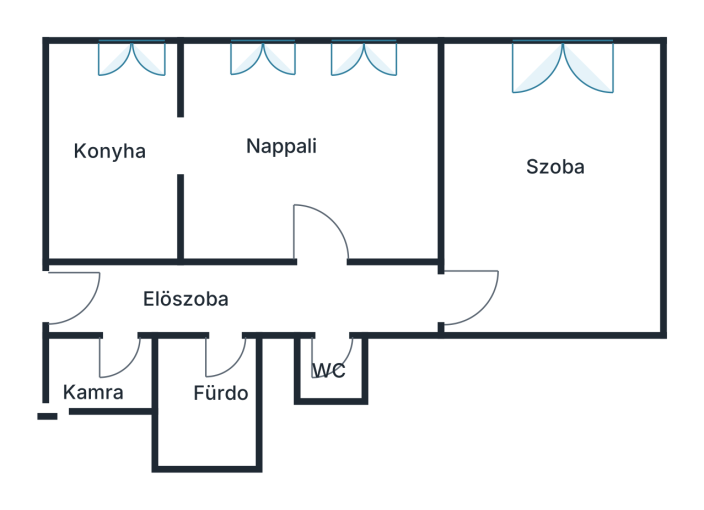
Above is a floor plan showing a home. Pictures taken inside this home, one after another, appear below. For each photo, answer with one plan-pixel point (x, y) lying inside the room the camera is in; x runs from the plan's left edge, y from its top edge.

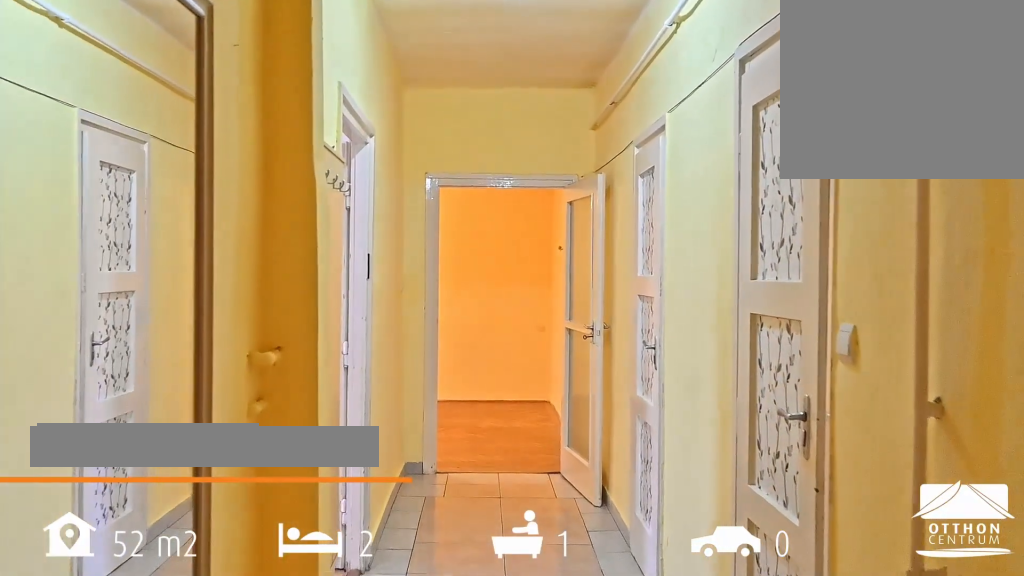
(247, 302)
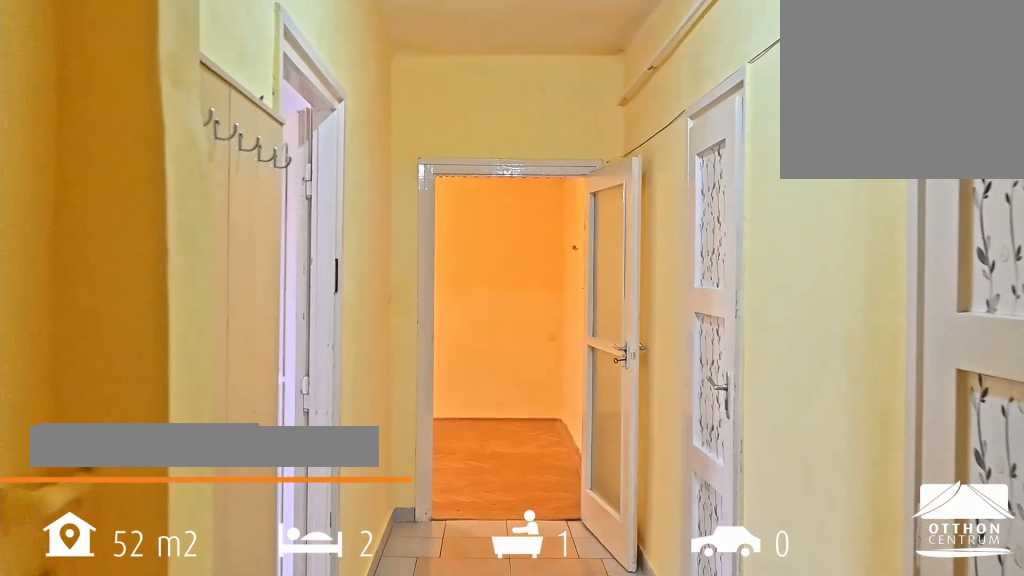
(247, 301)
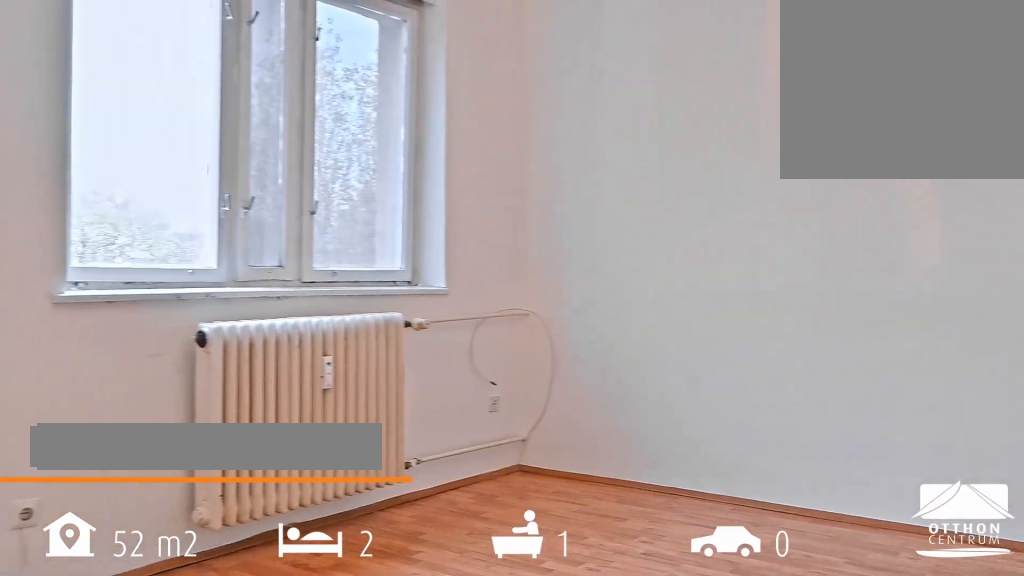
(247, 156)
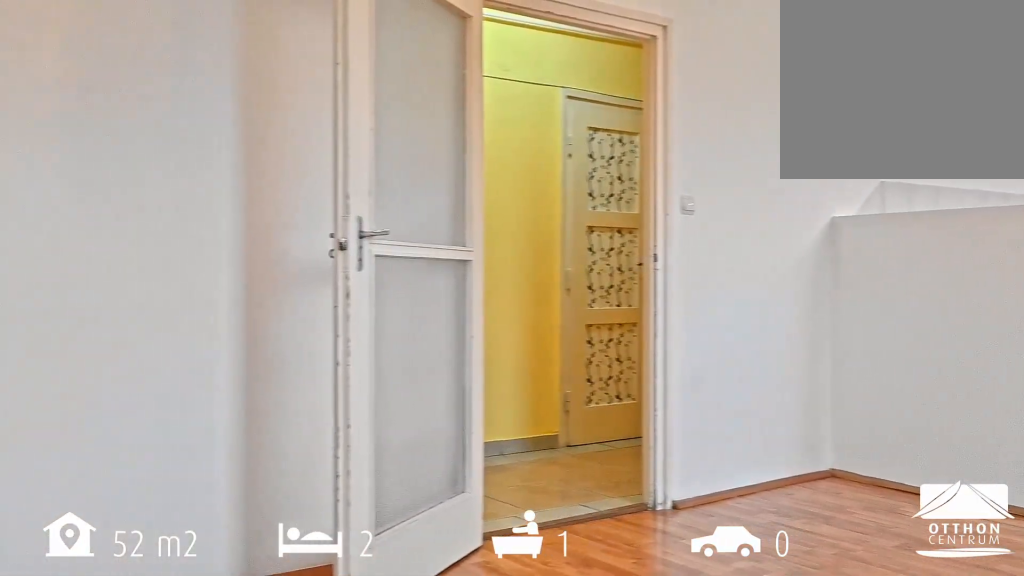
(247, 156)
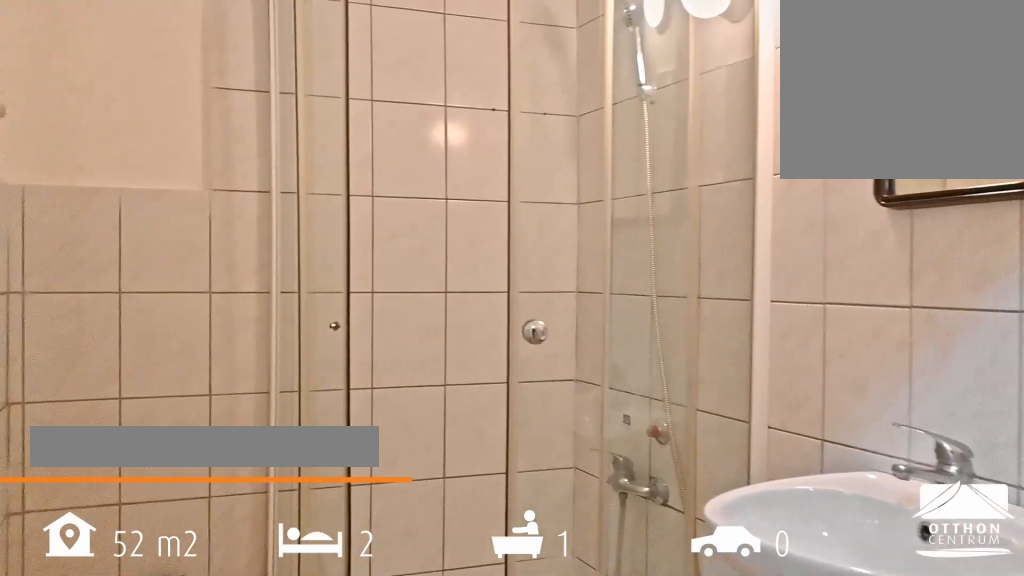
(208, 408)
